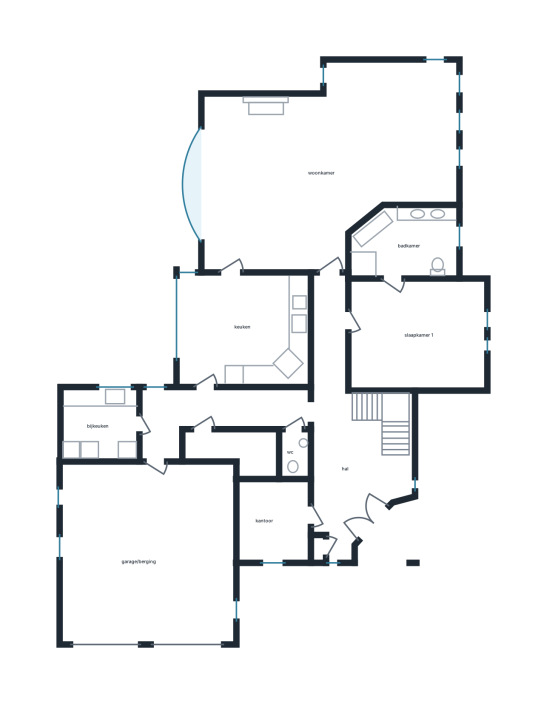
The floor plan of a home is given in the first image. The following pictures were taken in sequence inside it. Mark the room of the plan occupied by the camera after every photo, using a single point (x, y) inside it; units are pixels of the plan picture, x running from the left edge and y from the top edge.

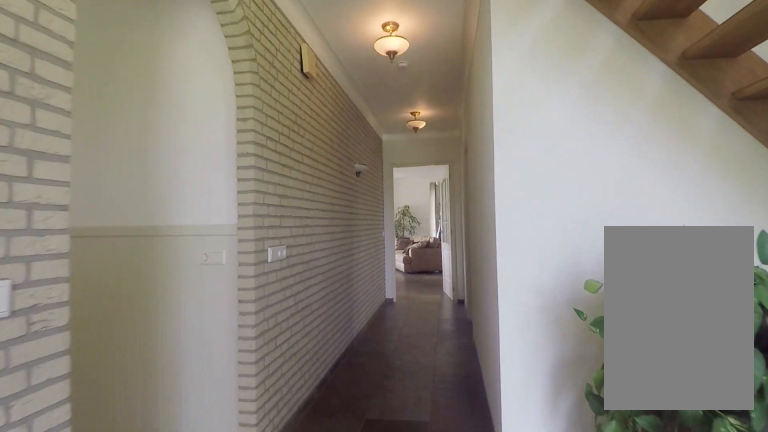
(345, 435)
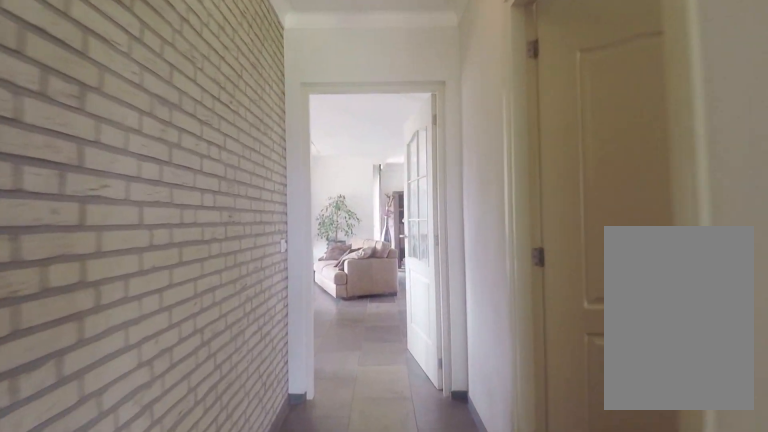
(345, 435)
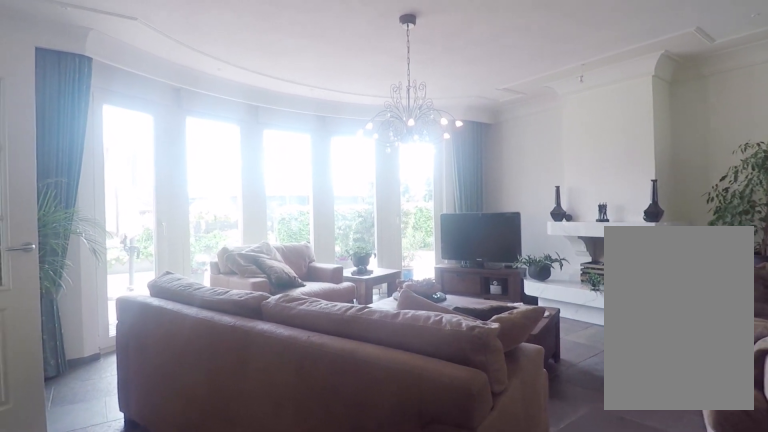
(318, 164)
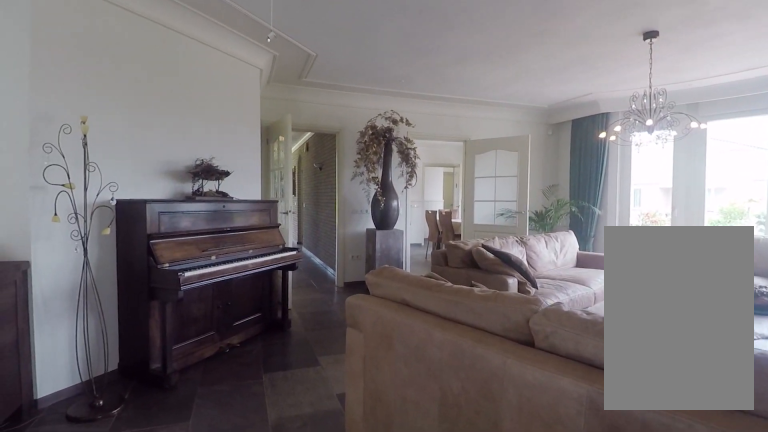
(318, 164)
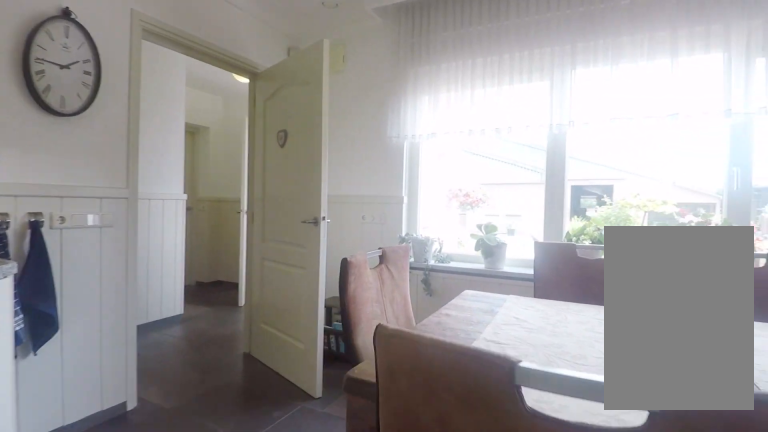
(244, 328)
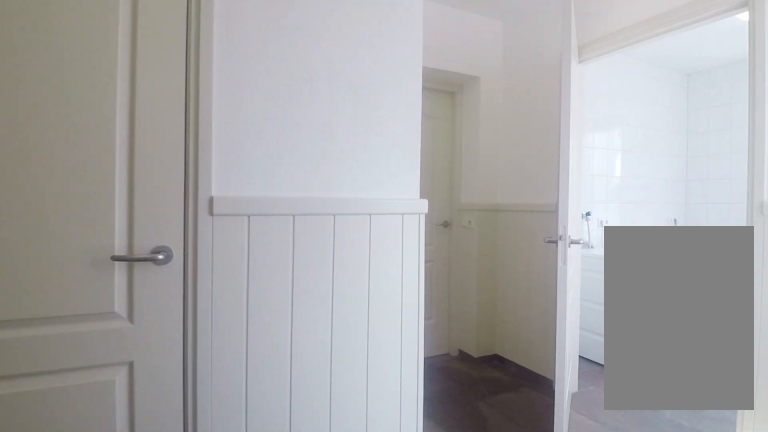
(212, 414)
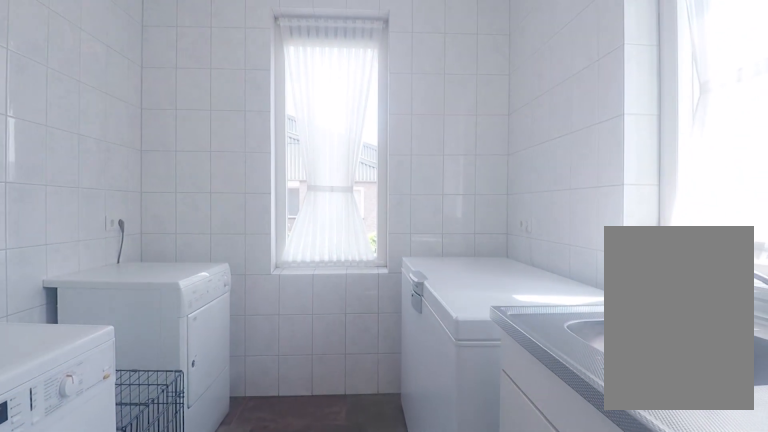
(100, 424)
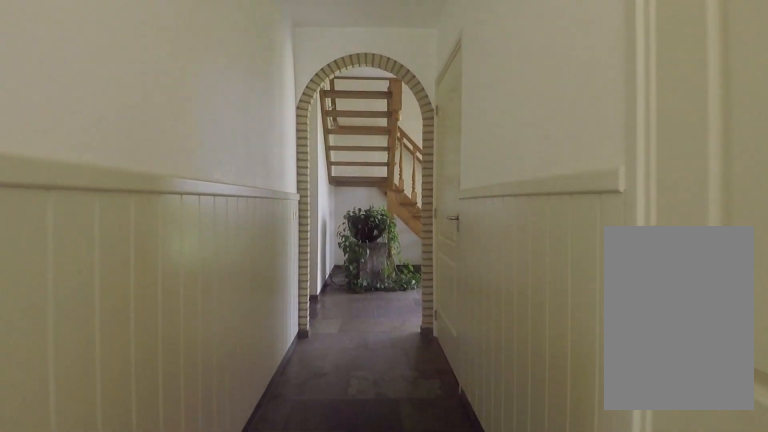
(212, 414)
